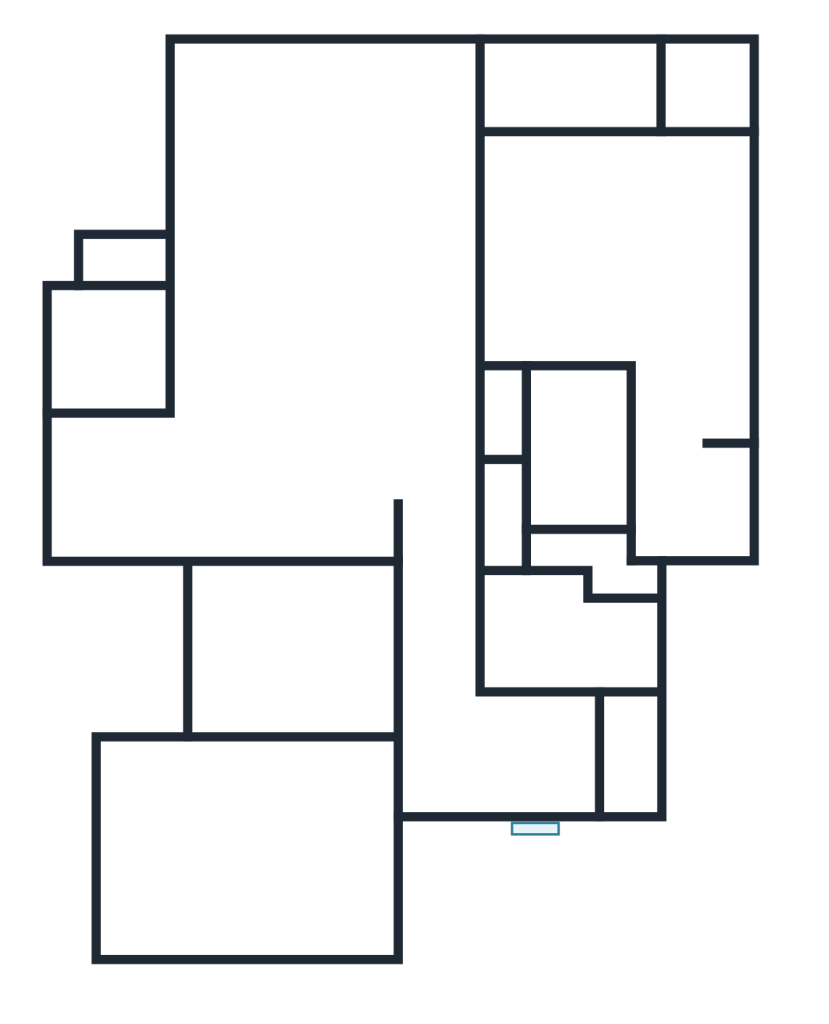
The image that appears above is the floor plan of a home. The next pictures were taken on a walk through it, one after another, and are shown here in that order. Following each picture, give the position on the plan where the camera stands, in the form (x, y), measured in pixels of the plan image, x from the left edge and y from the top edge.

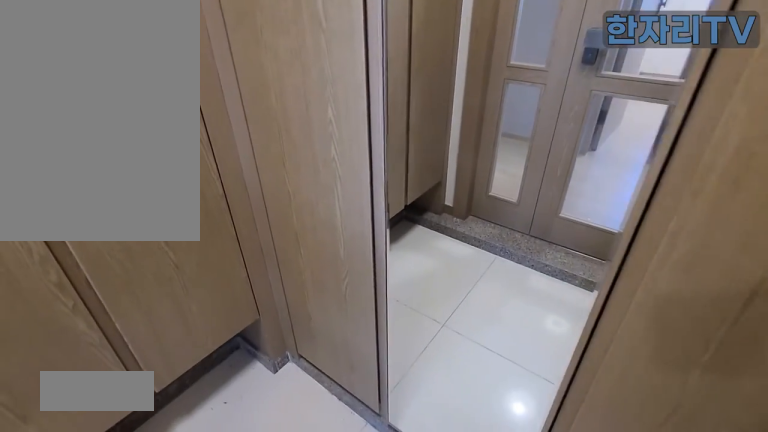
(538, 758)
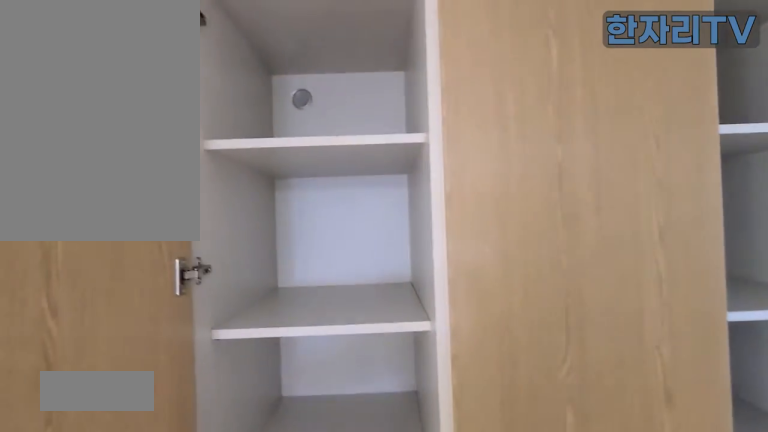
(425, 452)
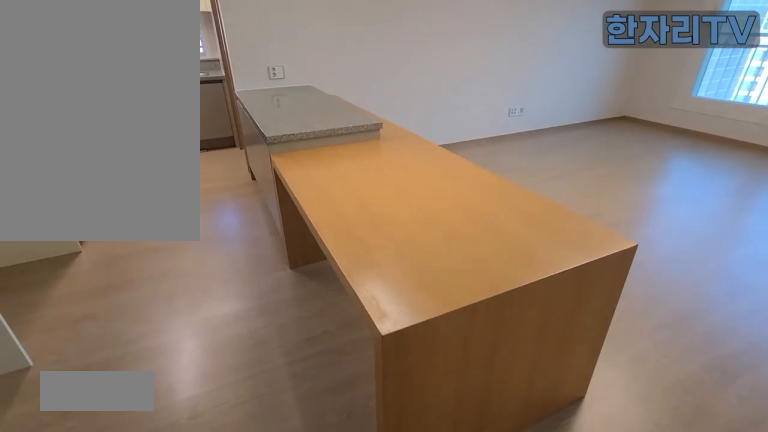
(239, 476)
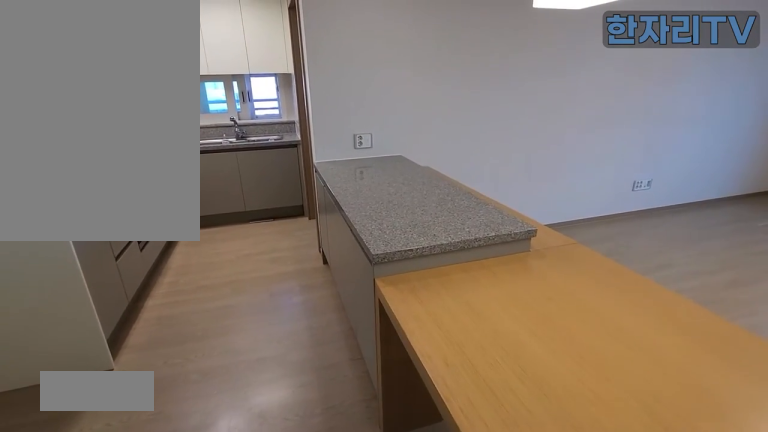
(239, 476)
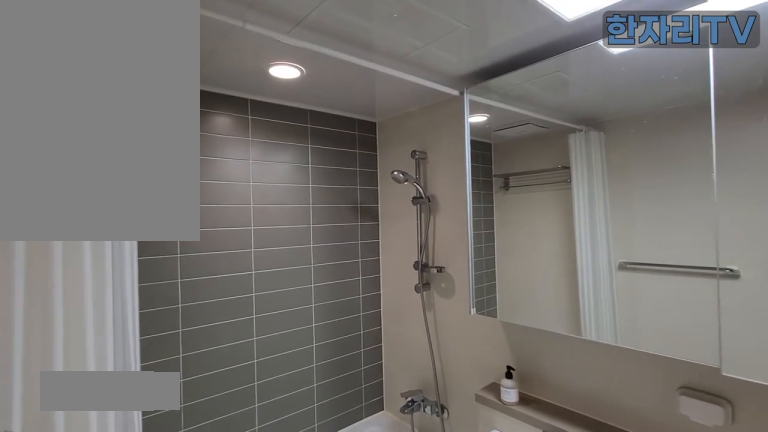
(580, 436)
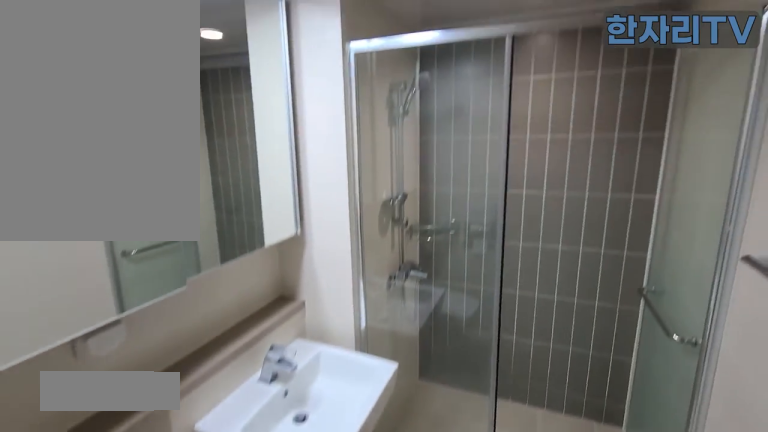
(558, 640)
